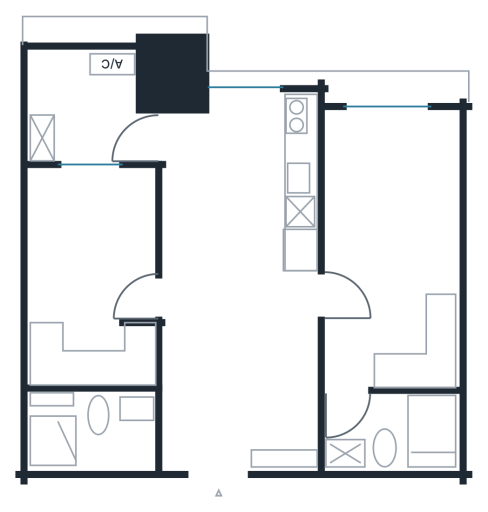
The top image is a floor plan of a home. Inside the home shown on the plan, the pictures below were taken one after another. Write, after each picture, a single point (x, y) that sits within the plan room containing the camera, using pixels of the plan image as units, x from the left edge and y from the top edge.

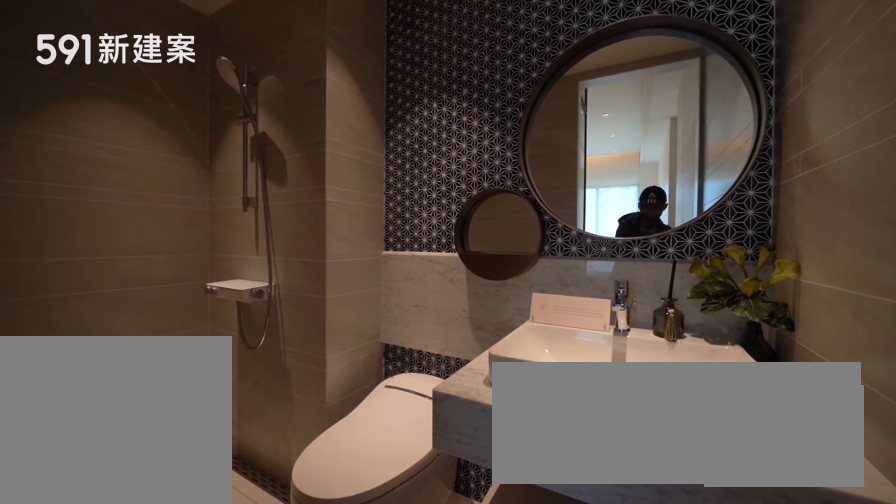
(392, 428)
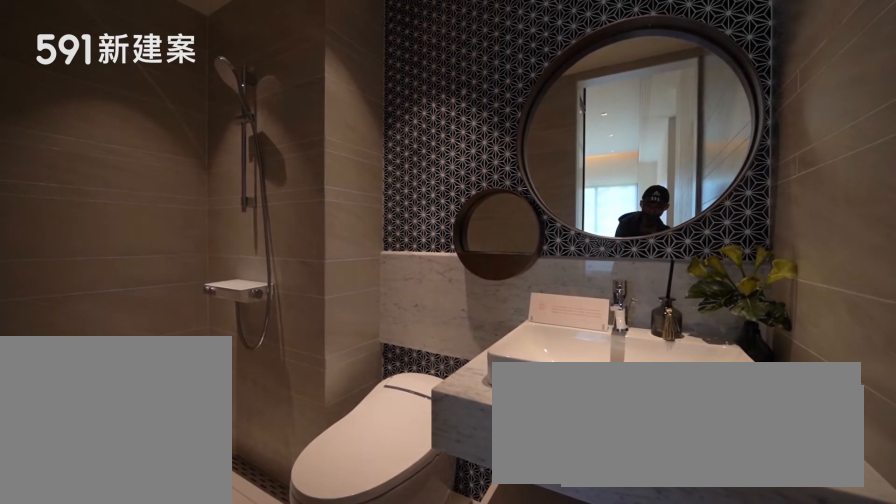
(392, 428)
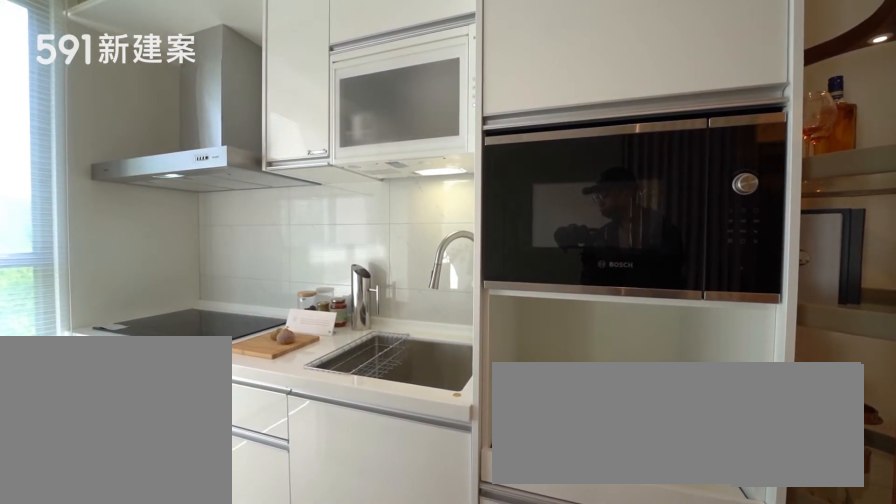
(289, 184)
